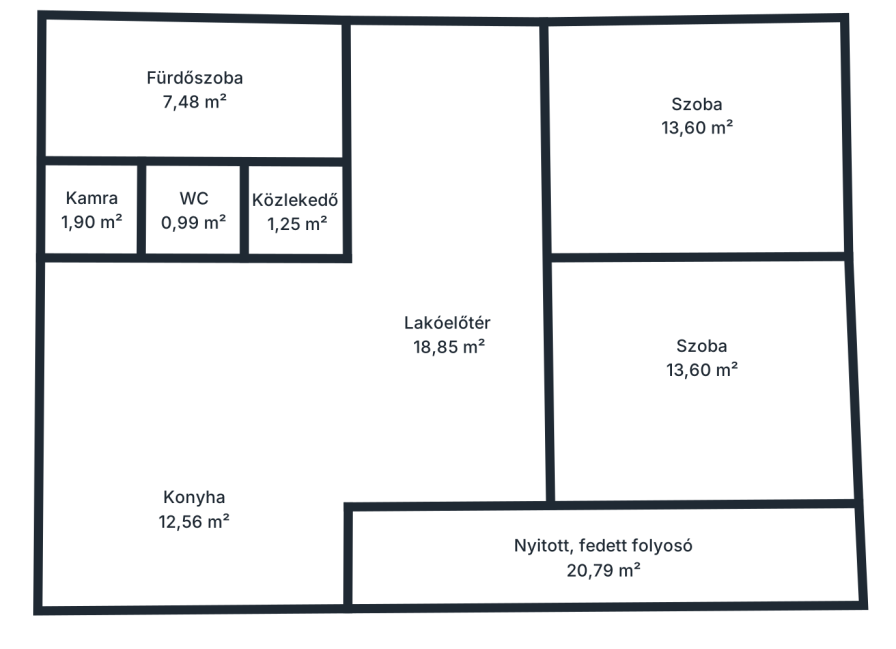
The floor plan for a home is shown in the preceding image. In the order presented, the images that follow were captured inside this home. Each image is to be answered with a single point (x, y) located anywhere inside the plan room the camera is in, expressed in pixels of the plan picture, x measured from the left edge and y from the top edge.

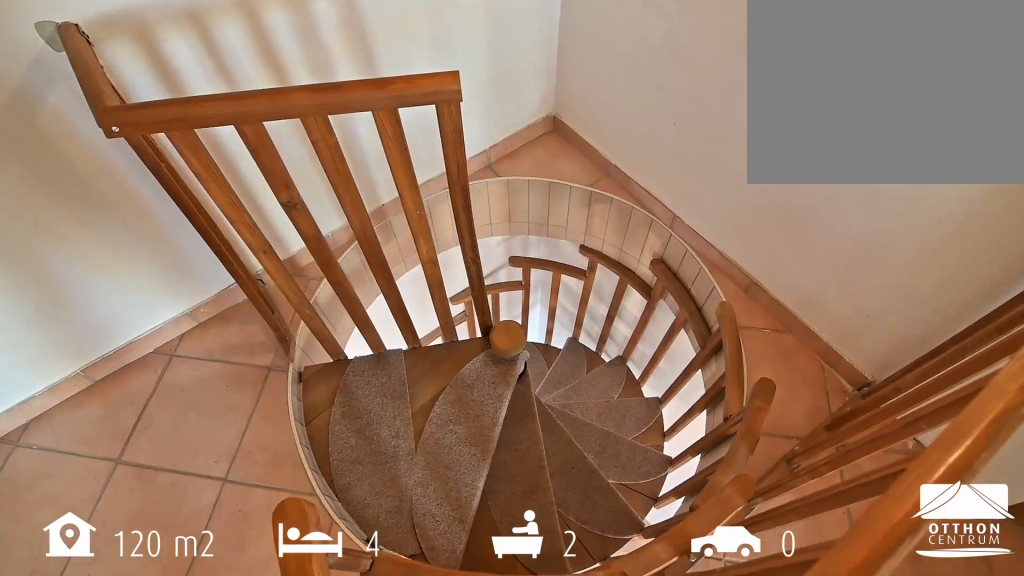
(415, 475)
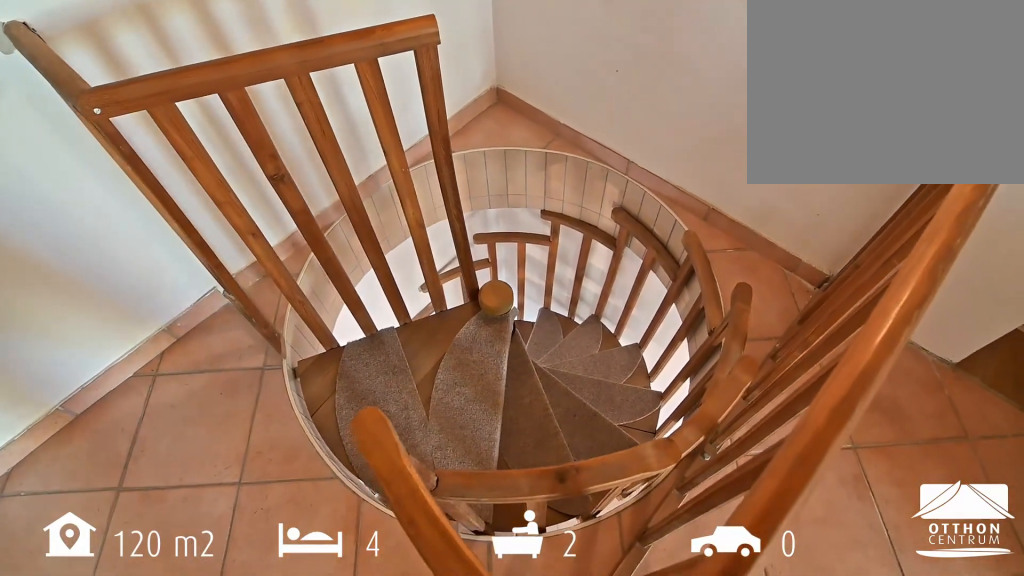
(415, 475)
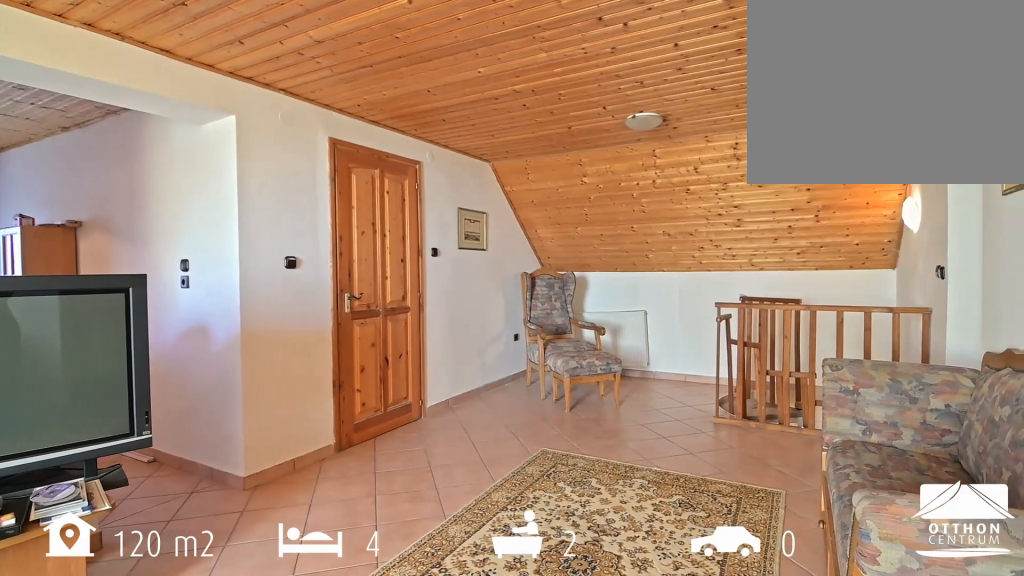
(447, 312)
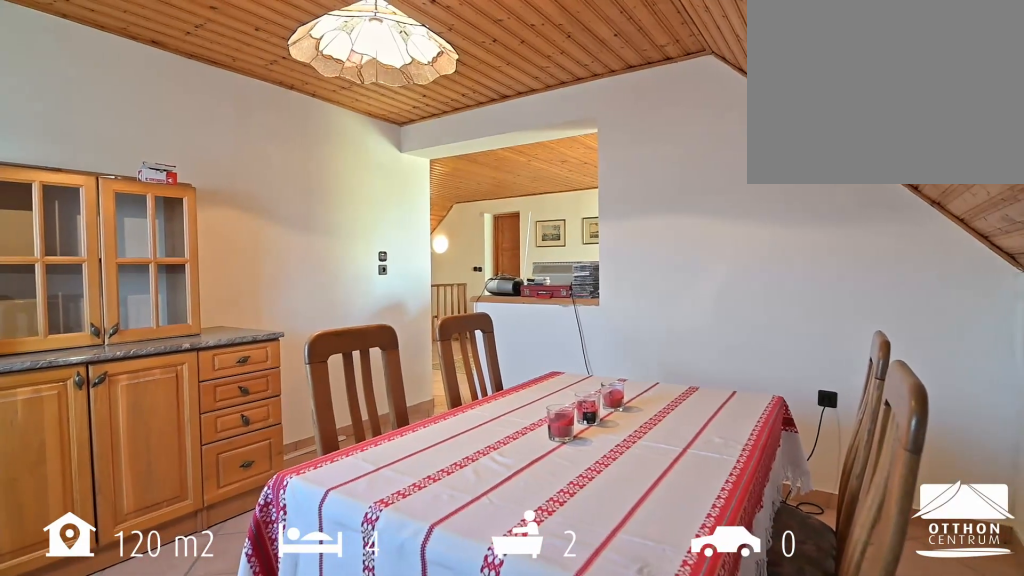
(193, 534)
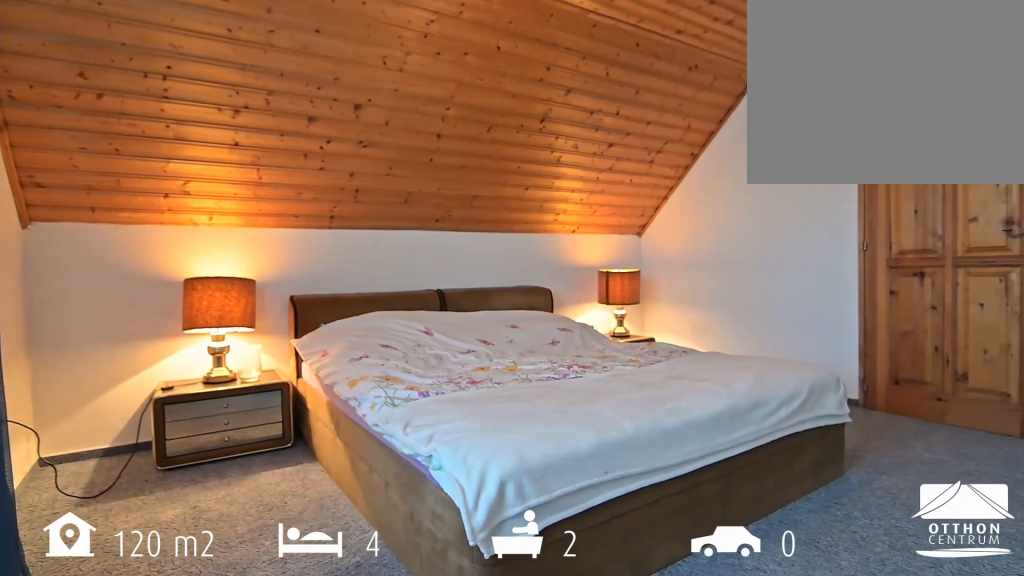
(701, 182)
